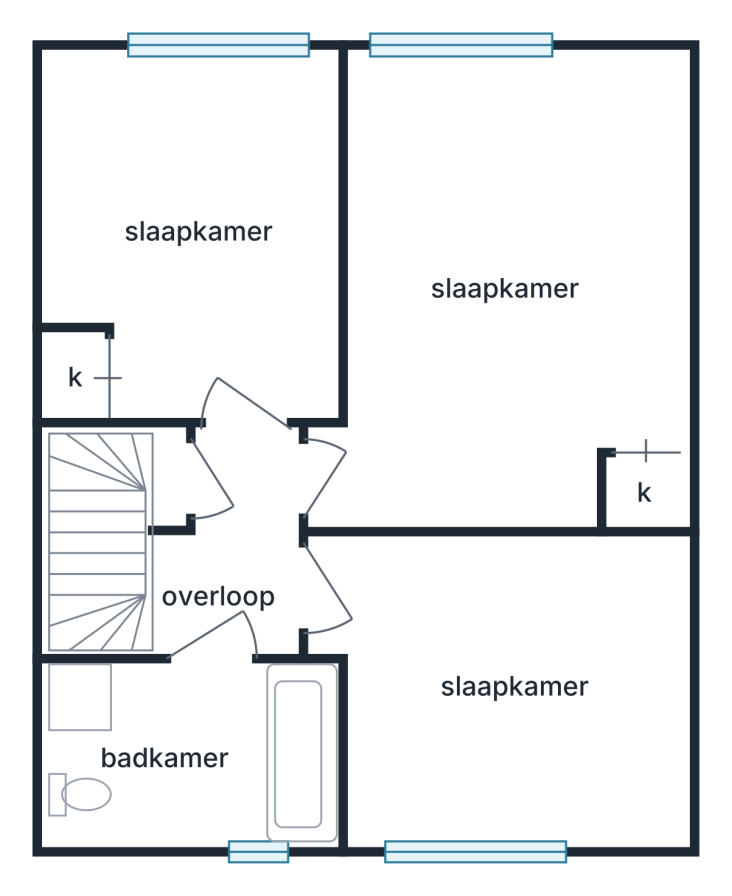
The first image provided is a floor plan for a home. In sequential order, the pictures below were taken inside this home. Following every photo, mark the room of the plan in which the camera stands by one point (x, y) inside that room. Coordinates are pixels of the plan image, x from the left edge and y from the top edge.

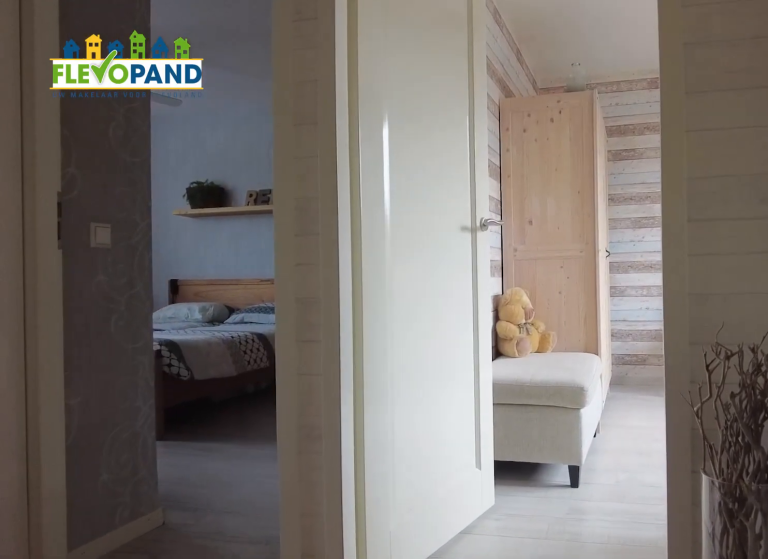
(233, 556)
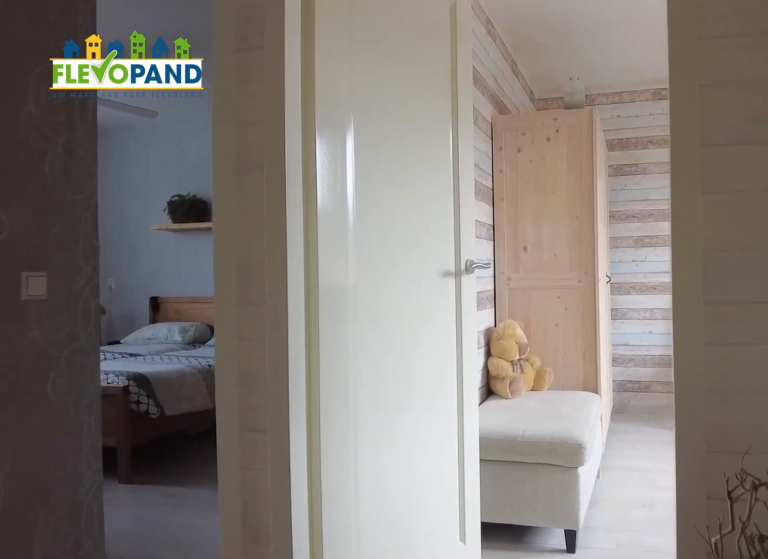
(233, 556)
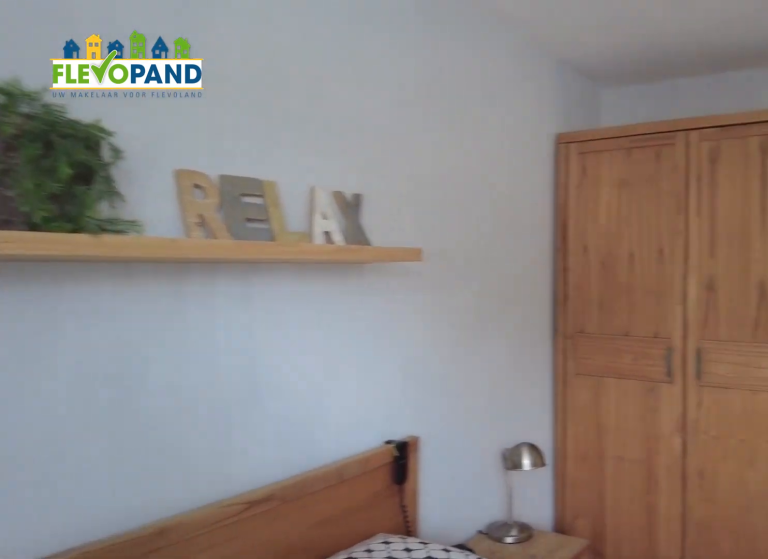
(486, 514)
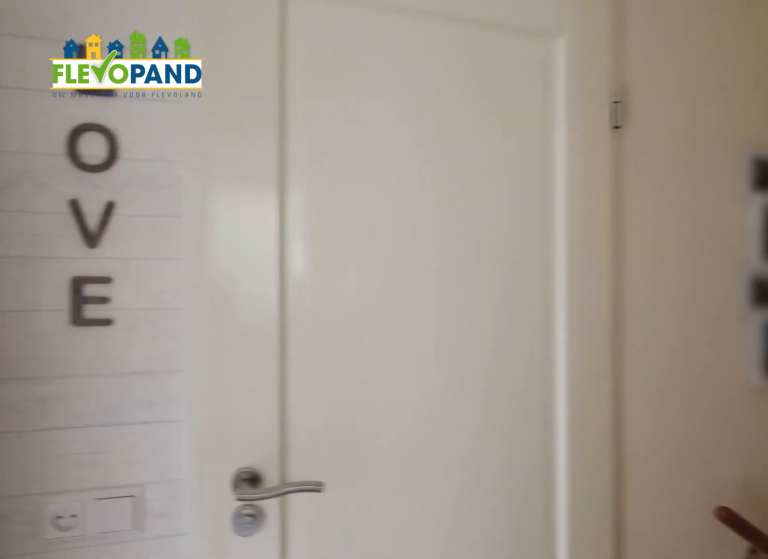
(235, 552)
